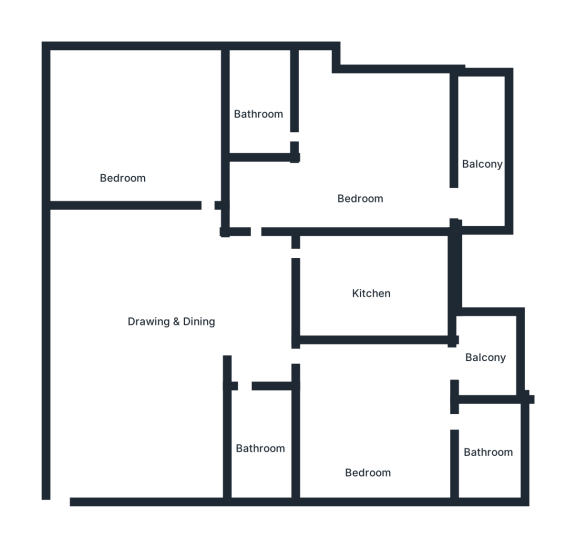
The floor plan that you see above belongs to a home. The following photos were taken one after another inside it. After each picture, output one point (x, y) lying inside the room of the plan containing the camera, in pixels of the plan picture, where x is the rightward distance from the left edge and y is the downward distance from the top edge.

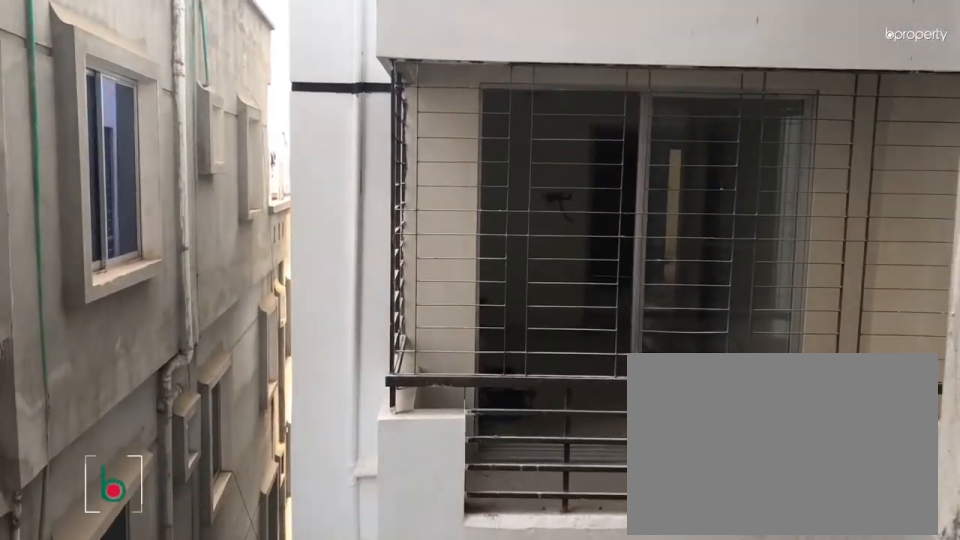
(479, 162)
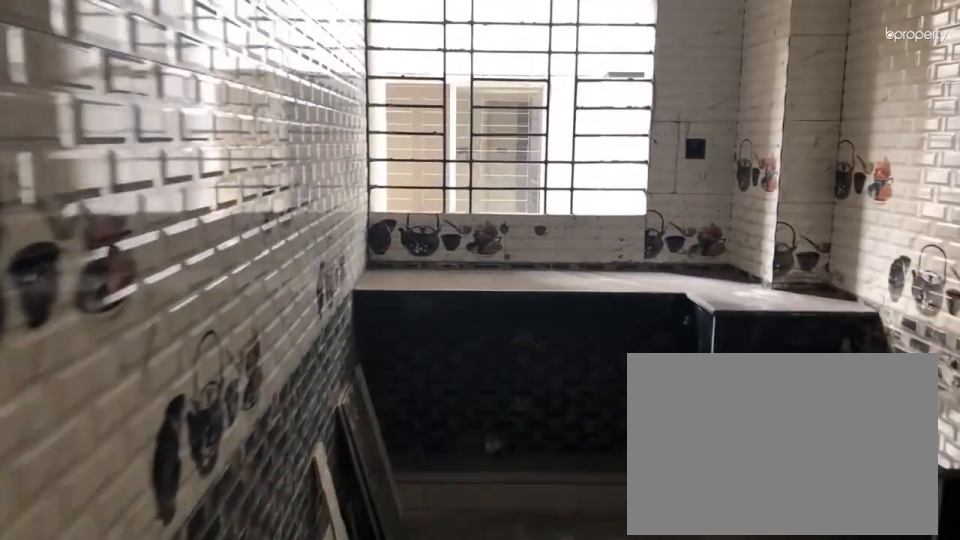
(373, 278)
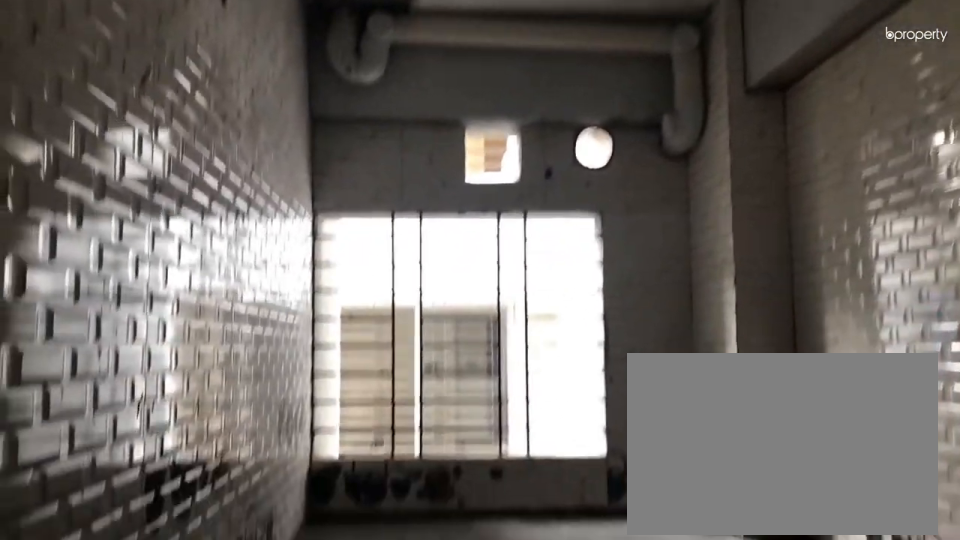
(373, 278)
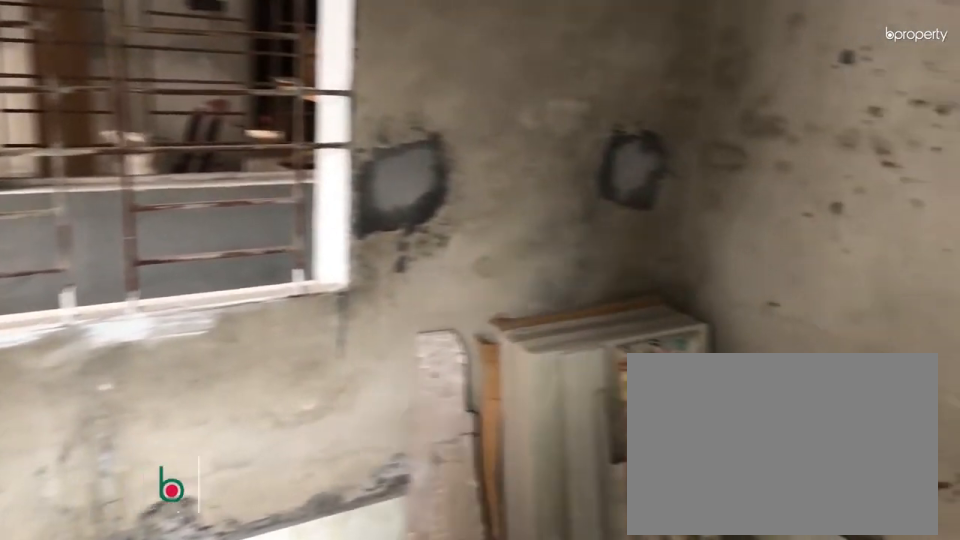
(373, 431)
